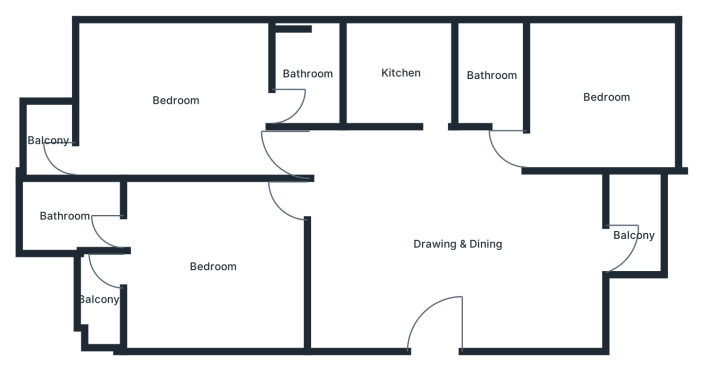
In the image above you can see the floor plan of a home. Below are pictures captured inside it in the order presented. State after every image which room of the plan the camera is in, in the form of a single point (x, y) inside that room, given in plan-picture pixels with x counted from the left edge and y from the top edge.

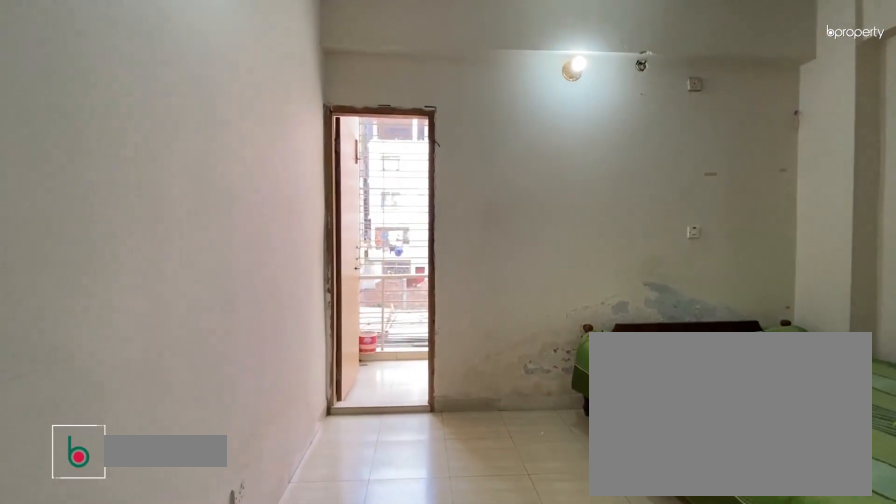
(173, 102)
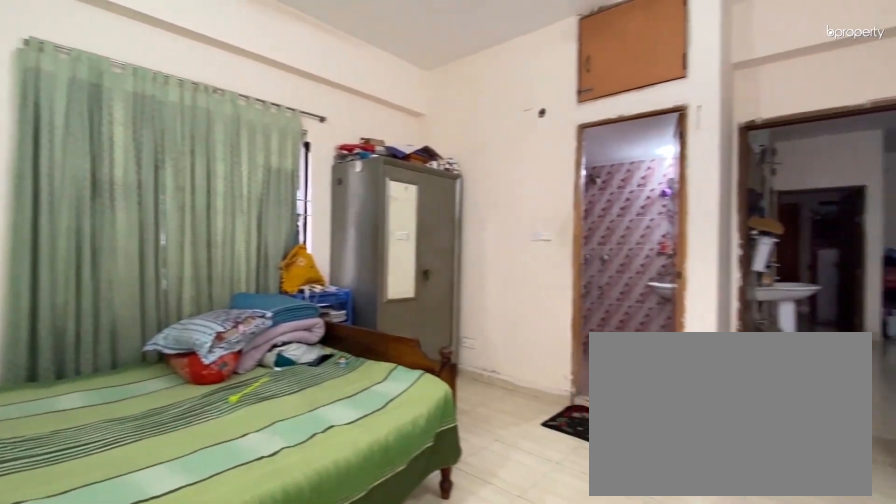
(173, 102)
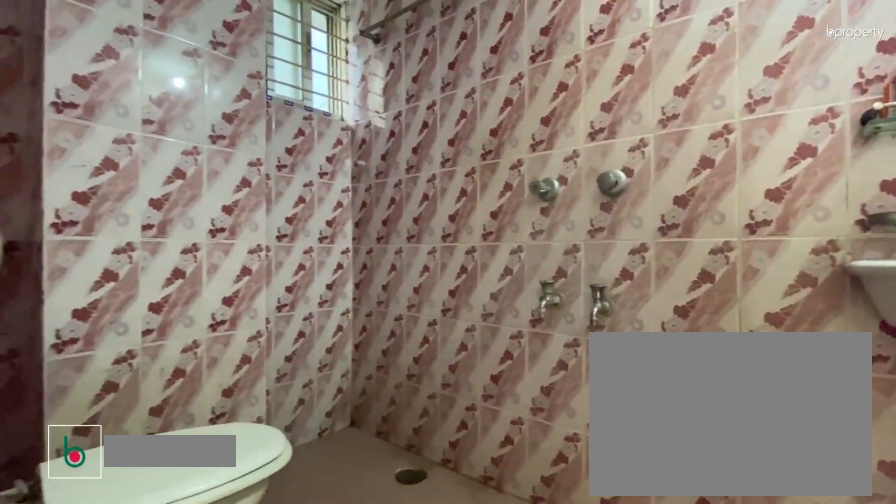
(311, 77)
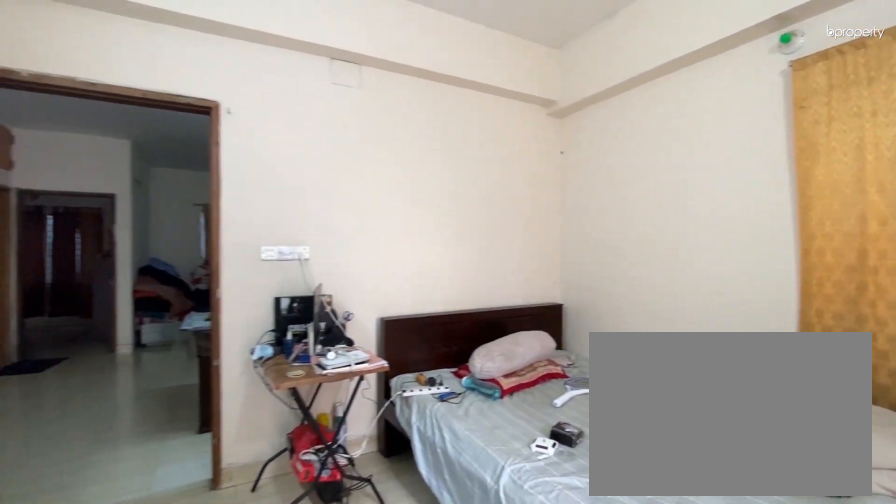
(215, 266)
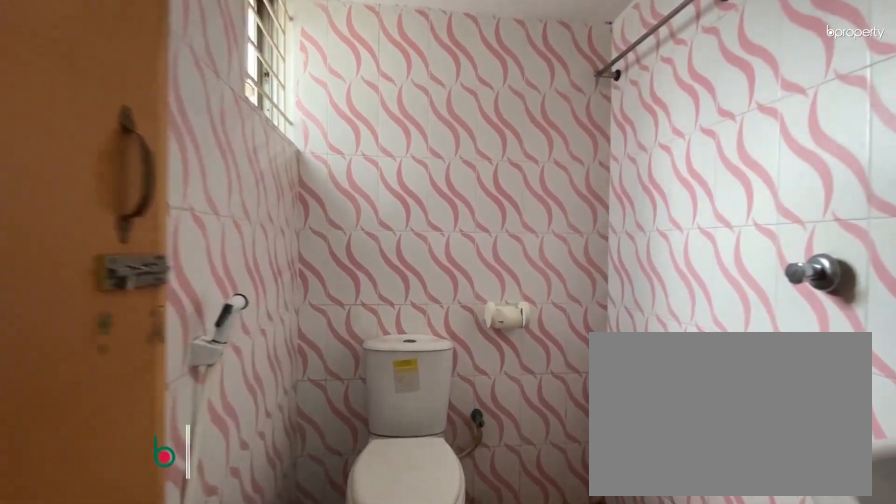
(63, 217)
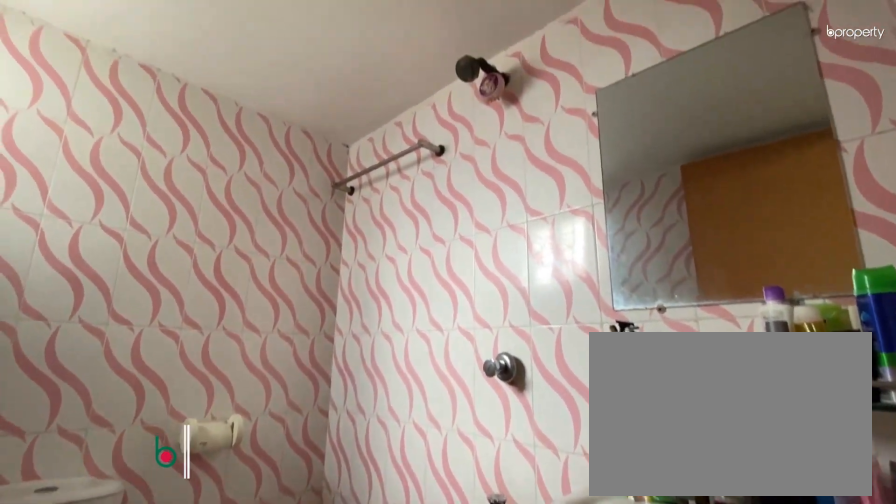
(63, 217)
